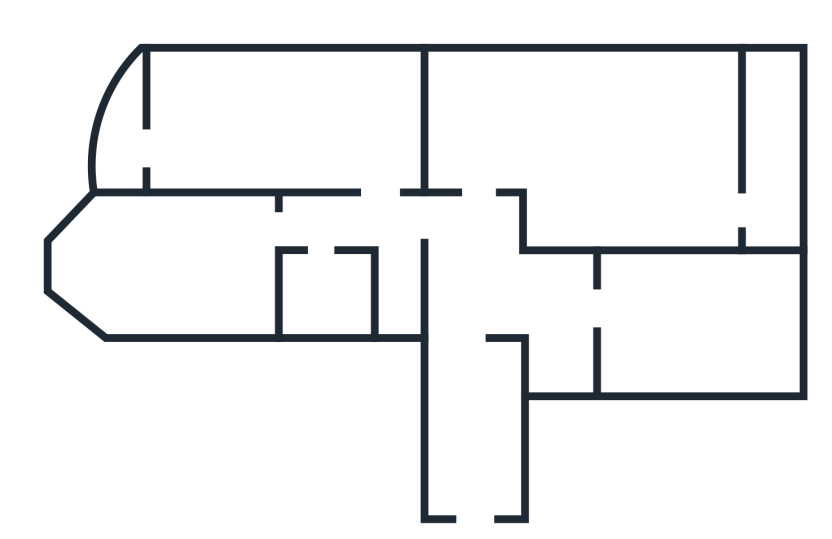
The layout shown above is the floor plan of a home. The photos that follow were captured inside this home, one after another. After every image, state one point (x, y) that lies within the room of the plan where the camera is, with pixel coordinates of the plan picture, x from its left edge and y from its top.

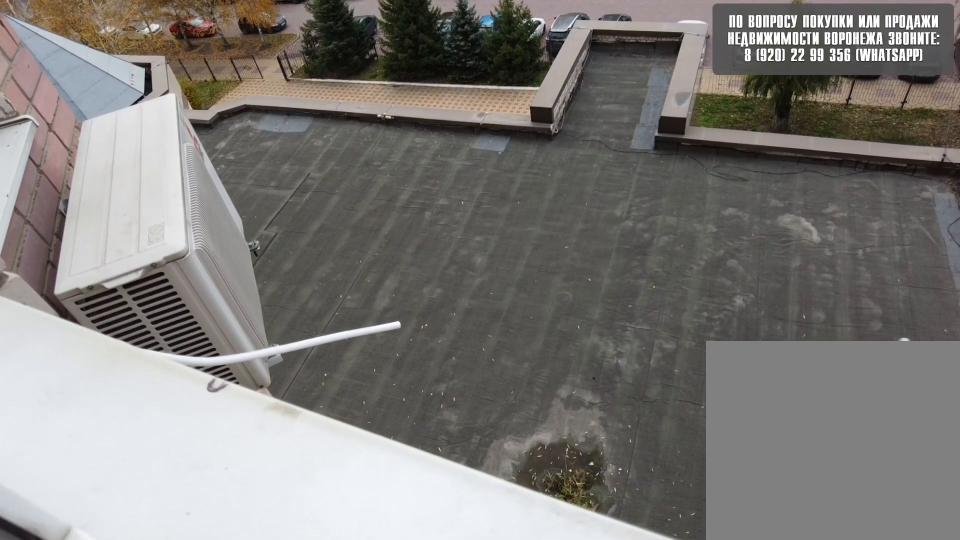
(129, 138)
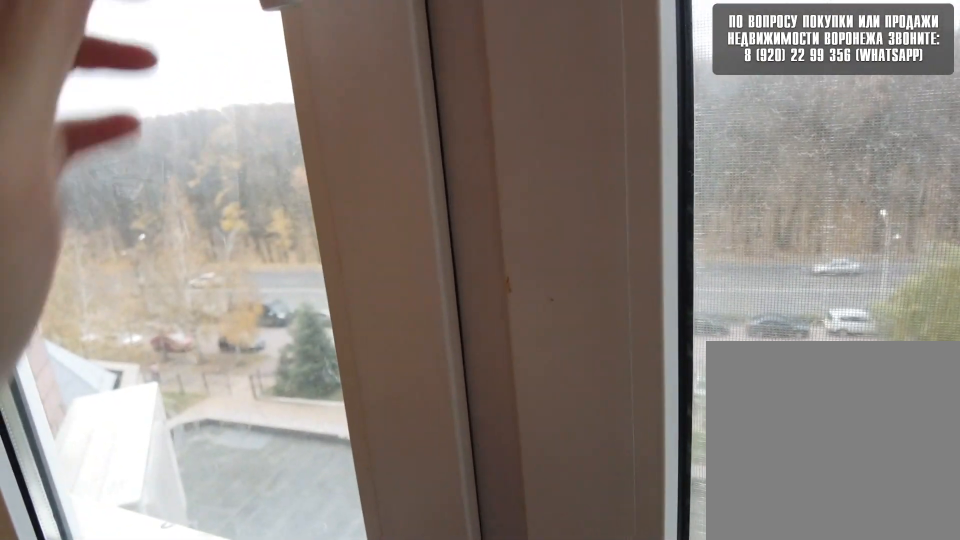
(129, 138)
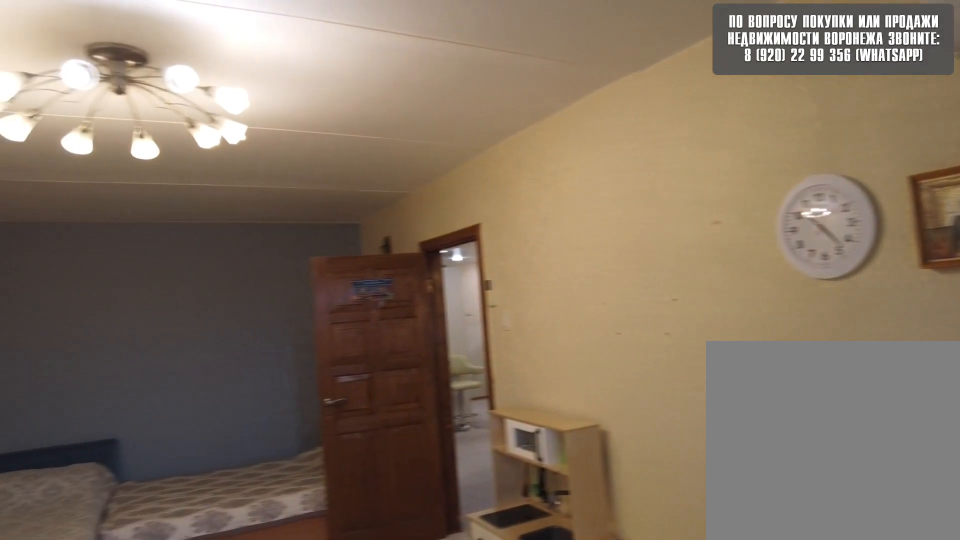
(193, 145)
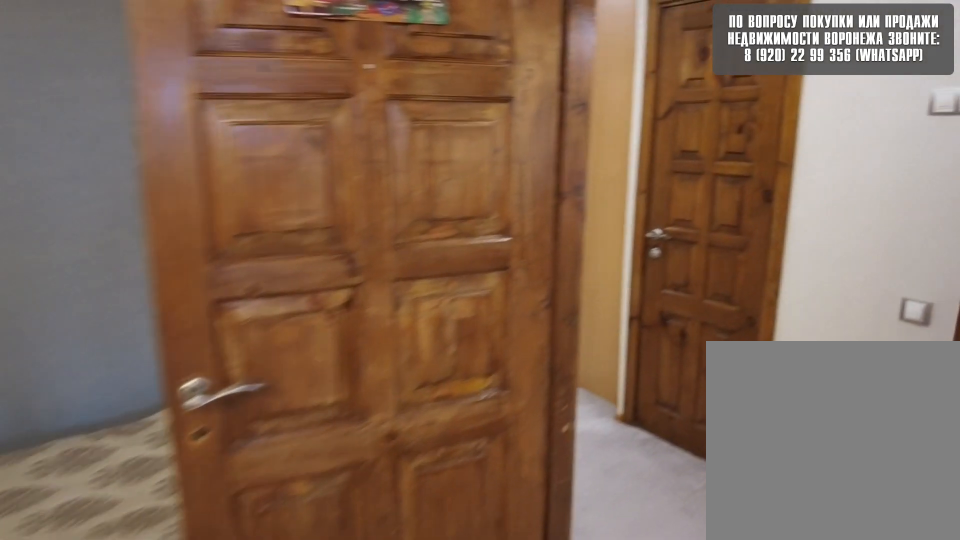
(316, 162)
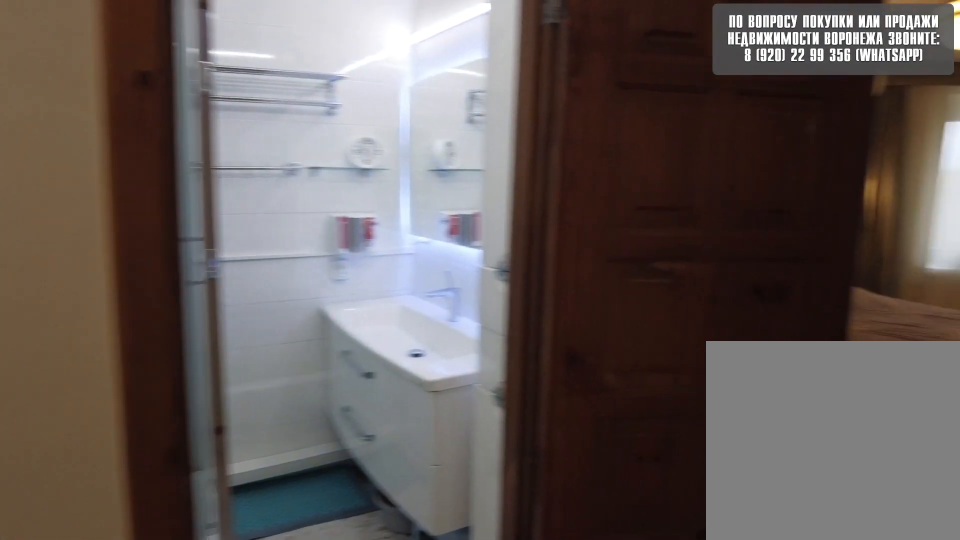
(397, 208)
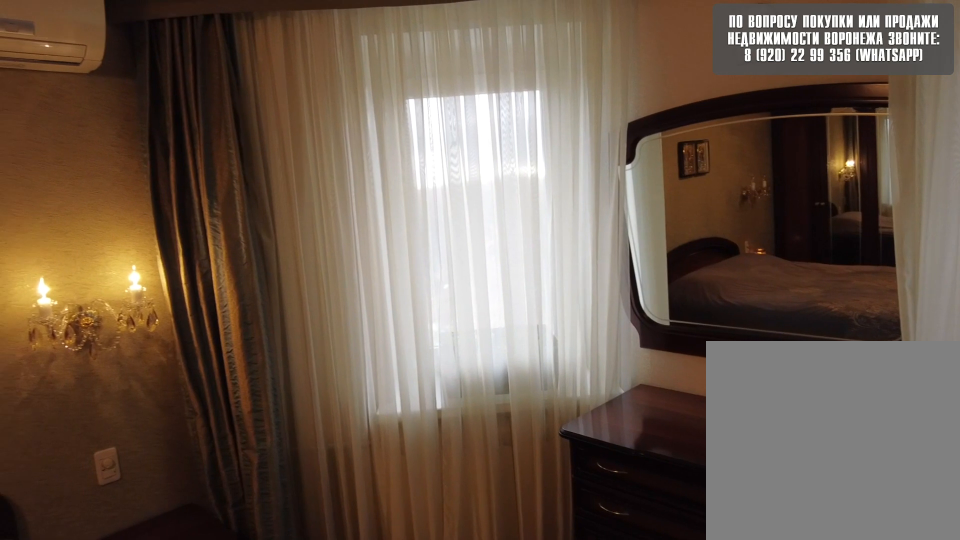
(193, 258)
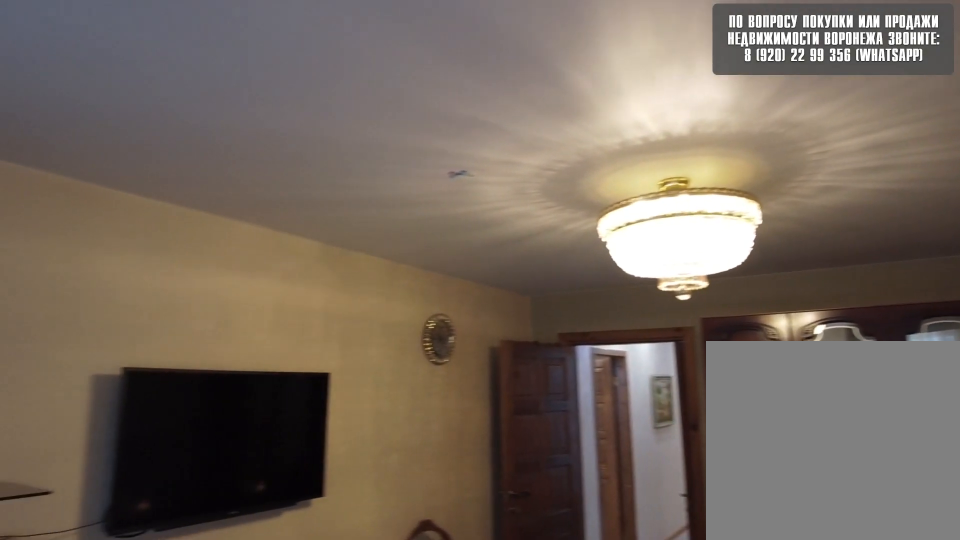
(193, 258)
